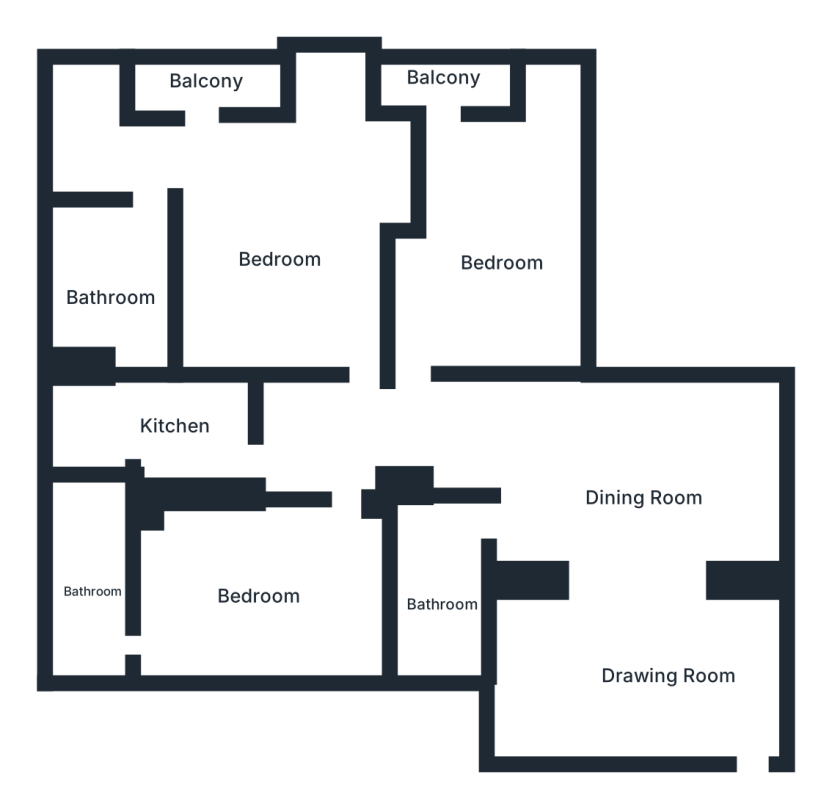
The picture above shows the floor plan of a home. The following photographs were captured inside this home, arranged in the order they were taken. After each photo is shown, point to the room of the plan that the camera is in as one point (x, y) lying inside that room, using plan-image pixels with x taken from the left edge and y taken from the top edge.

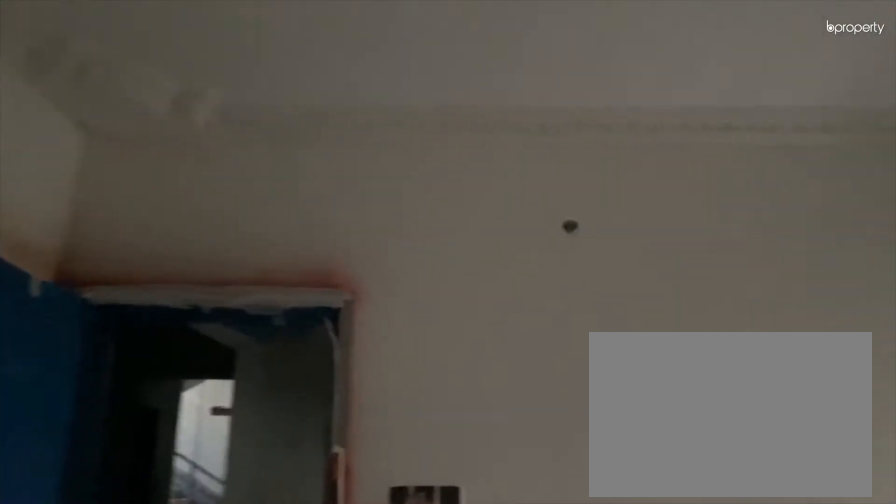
(649, 657)
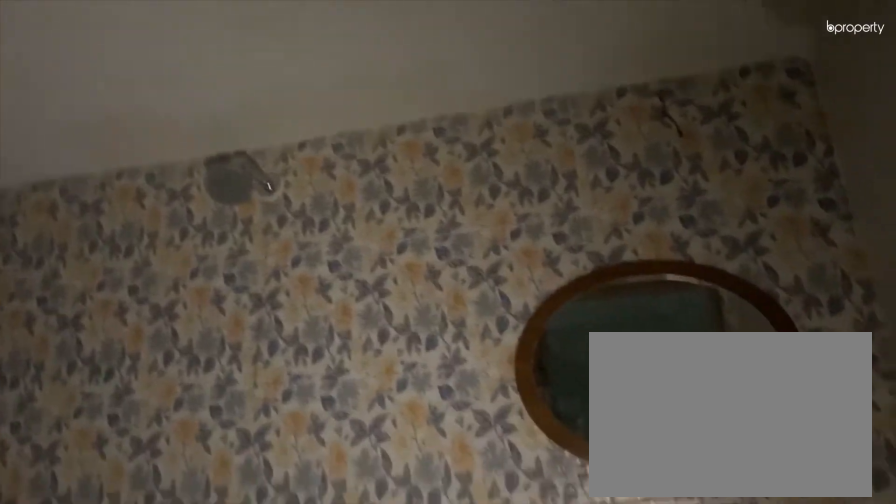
(445, 599)
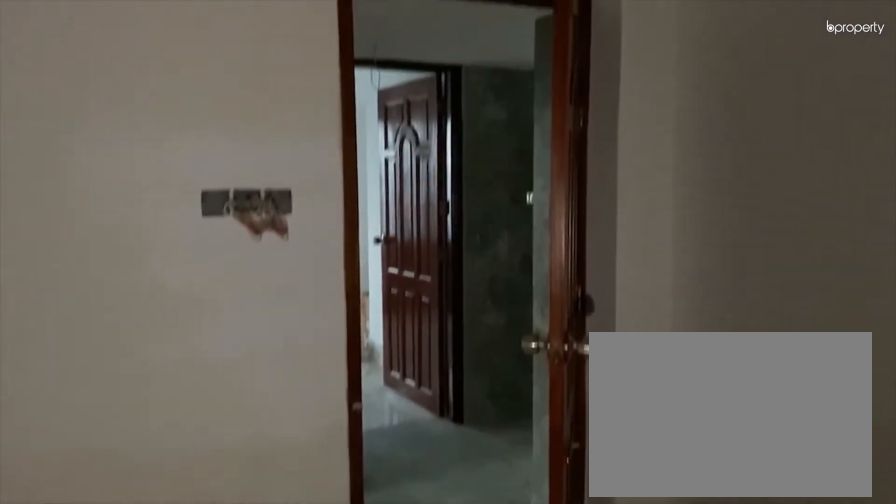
(261, 599)
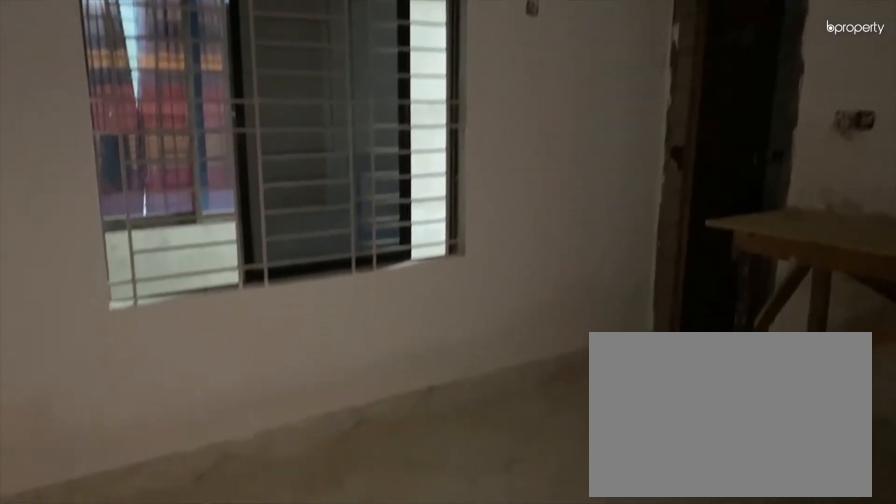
(261, 599)
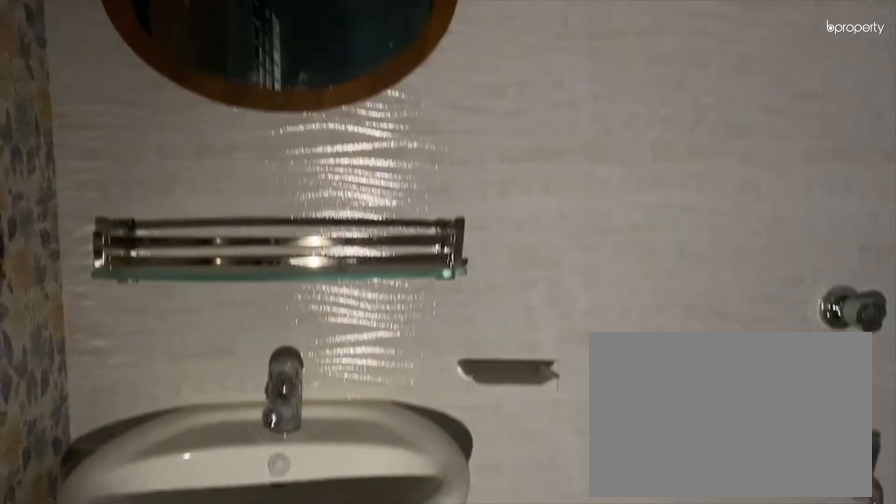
(94, 596)
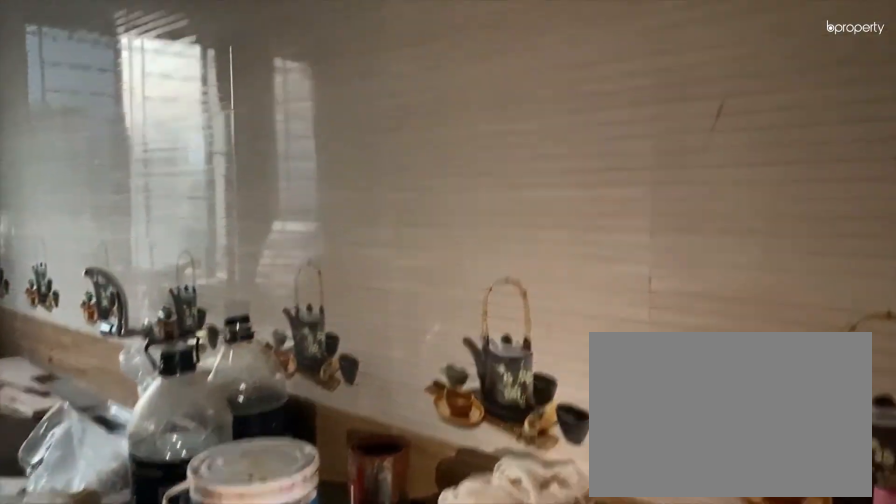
(172, 424)
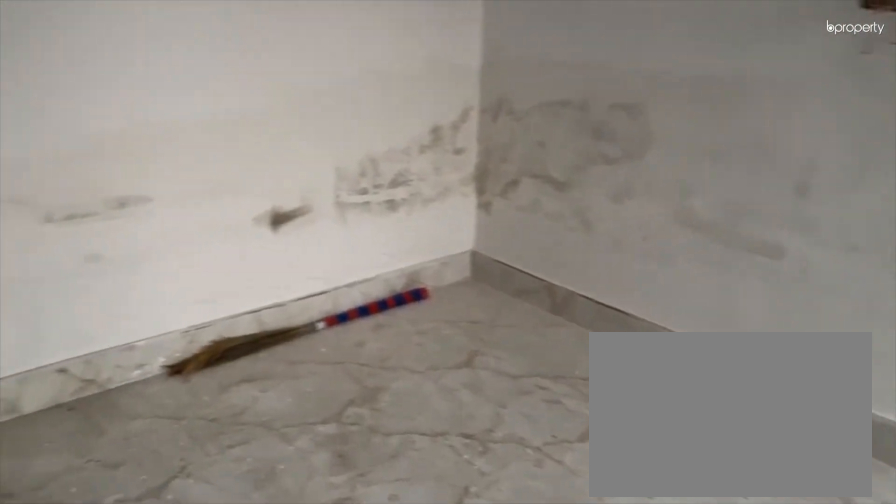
(286, 256)
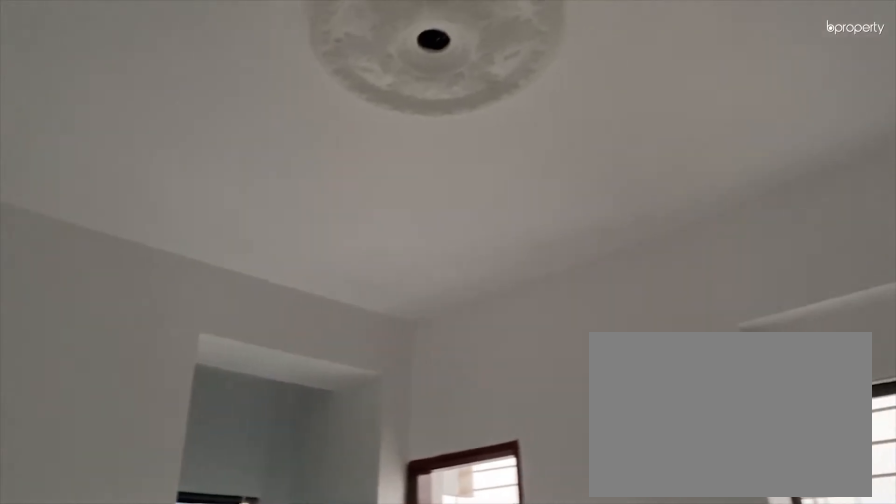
(286, 256)
